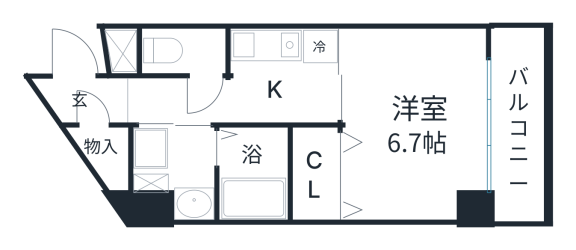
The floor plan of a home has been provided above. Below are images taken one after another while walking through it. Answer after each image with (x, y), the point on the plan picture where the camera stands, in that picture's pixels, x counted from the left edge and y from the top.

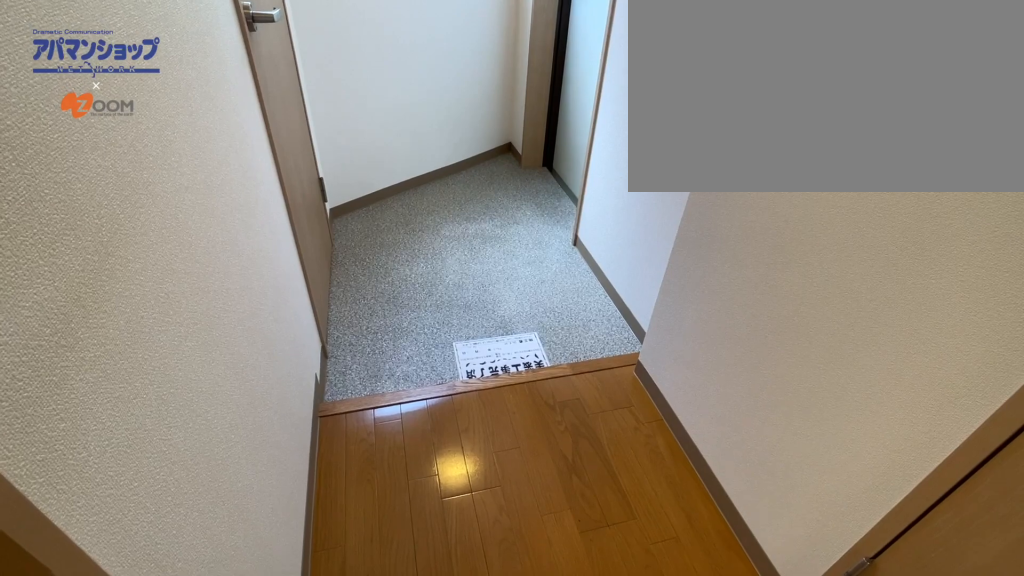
(133, 98)
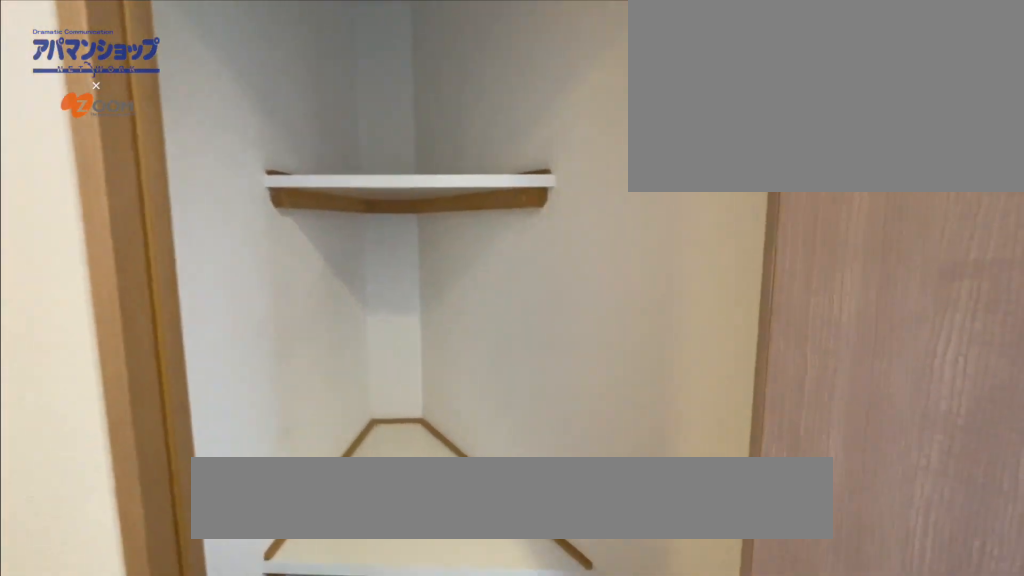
(90, 79)
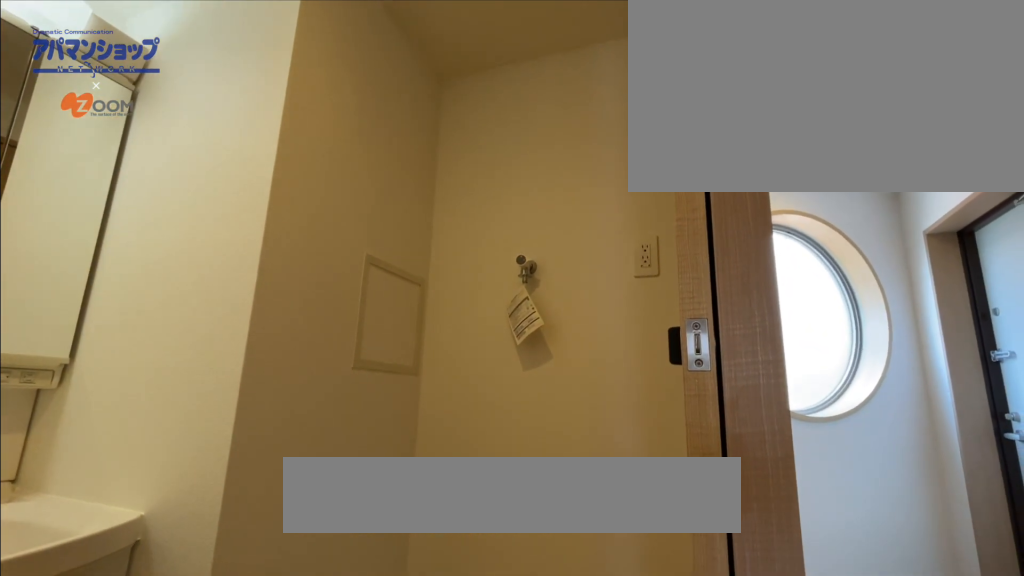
(192, 101)
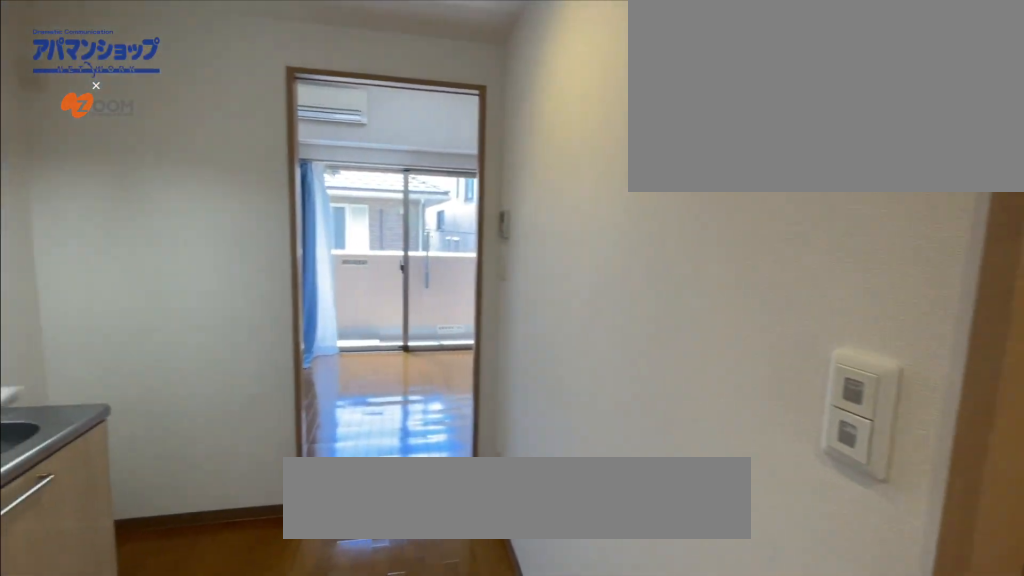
(198, 122)
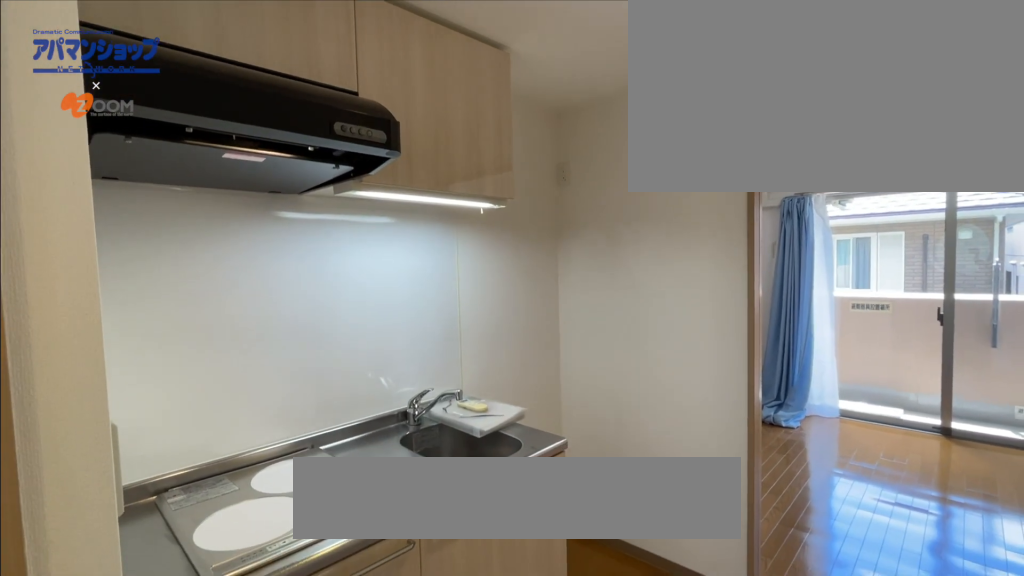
(231, 98)
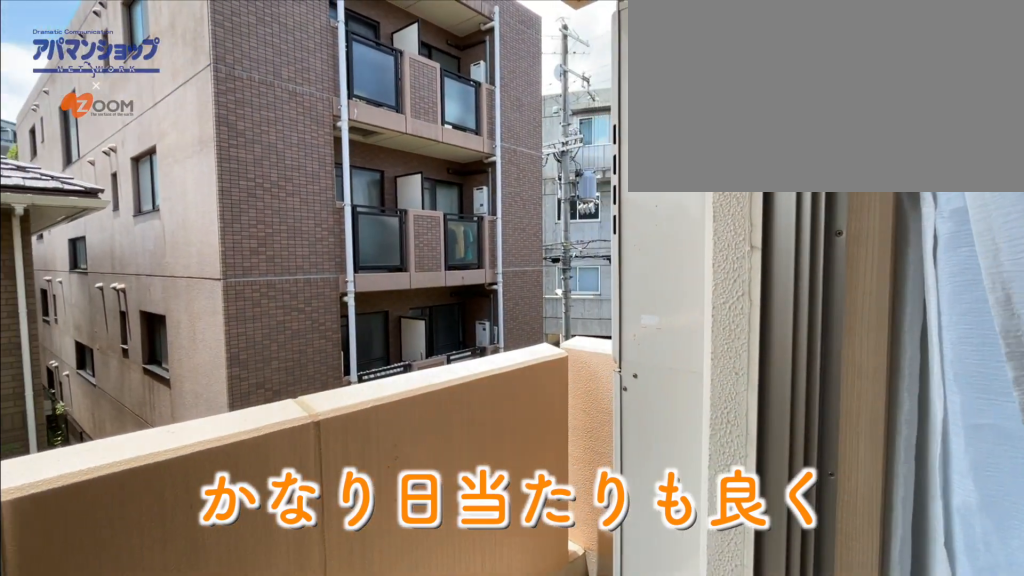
(474, 137)
